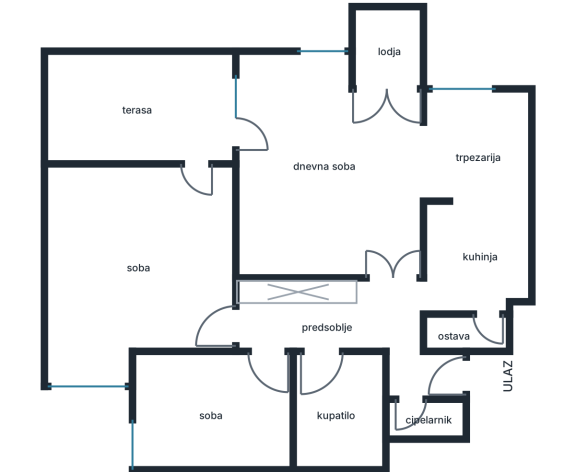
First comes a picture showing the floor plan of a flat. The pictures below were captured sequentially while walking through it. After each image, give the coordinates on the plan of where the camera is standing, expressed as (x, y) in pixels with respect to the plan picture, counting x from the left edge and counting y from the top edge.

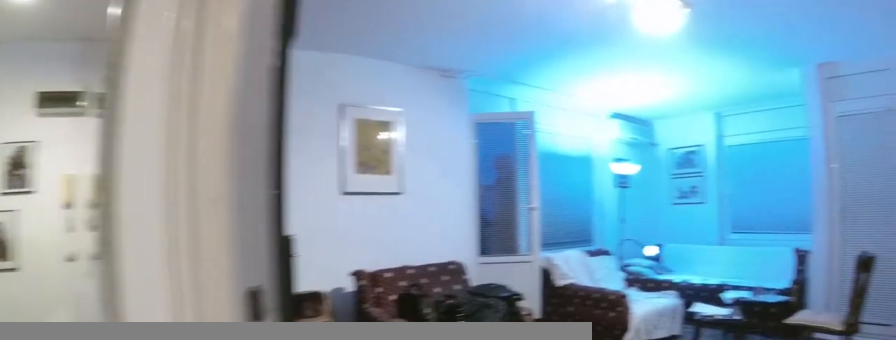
(401, 299)
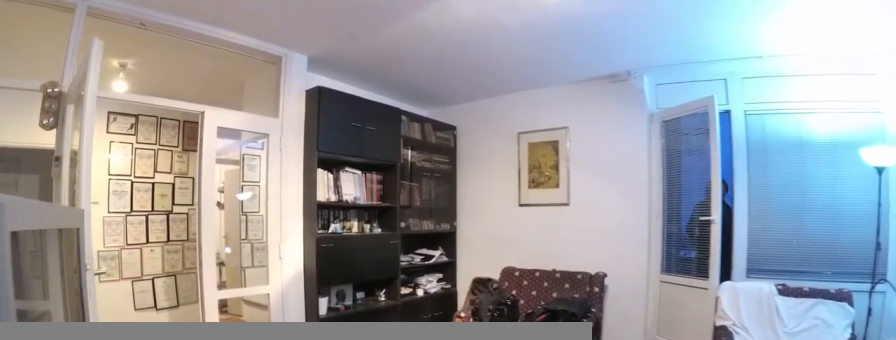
(426, 141)
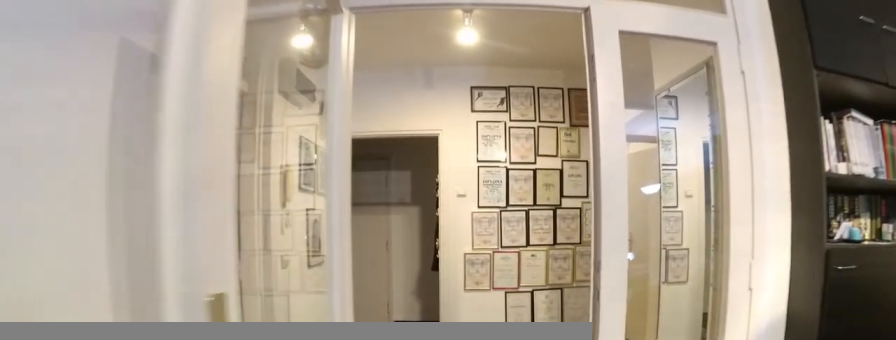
(393, 198)
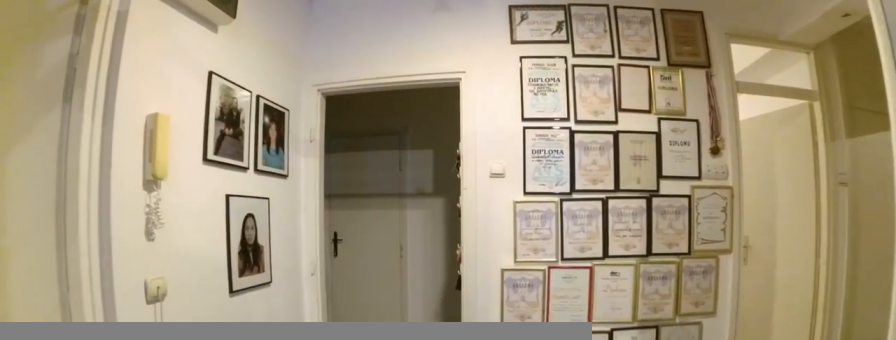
(395, 264)
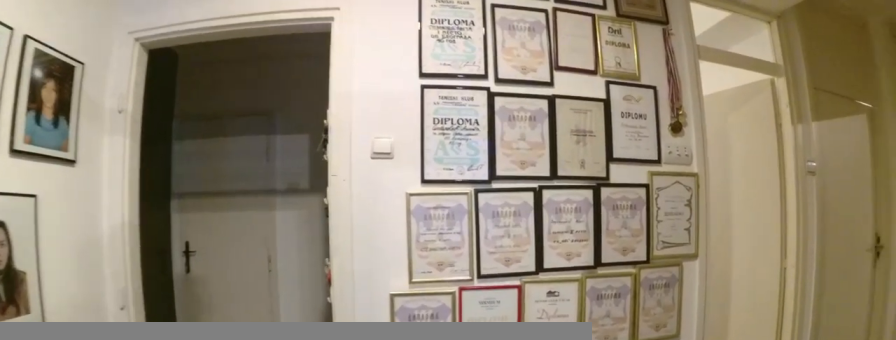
(398, 295)
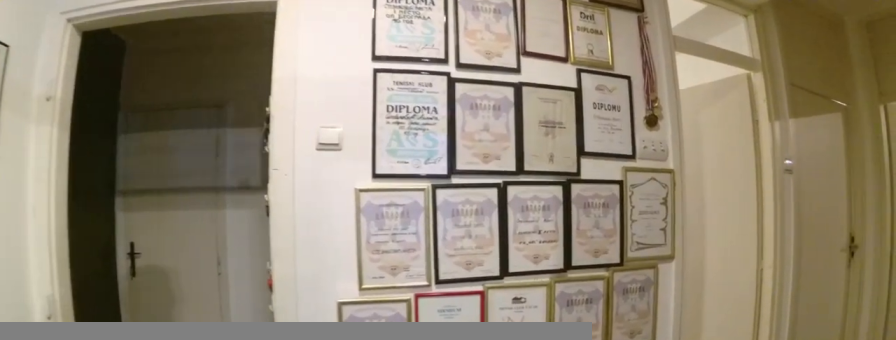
(400, 299)
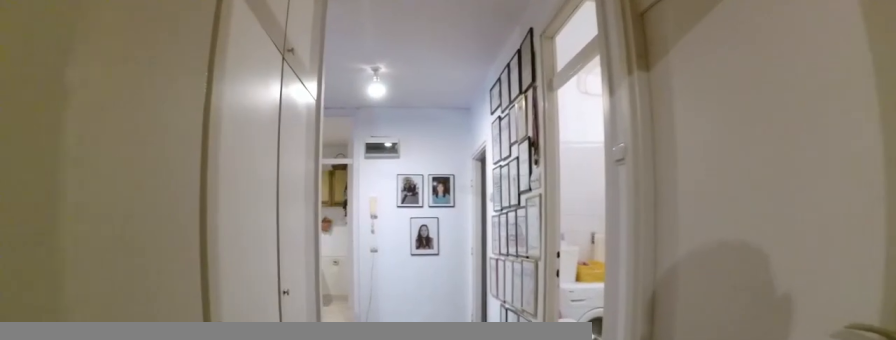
(228, 317)
